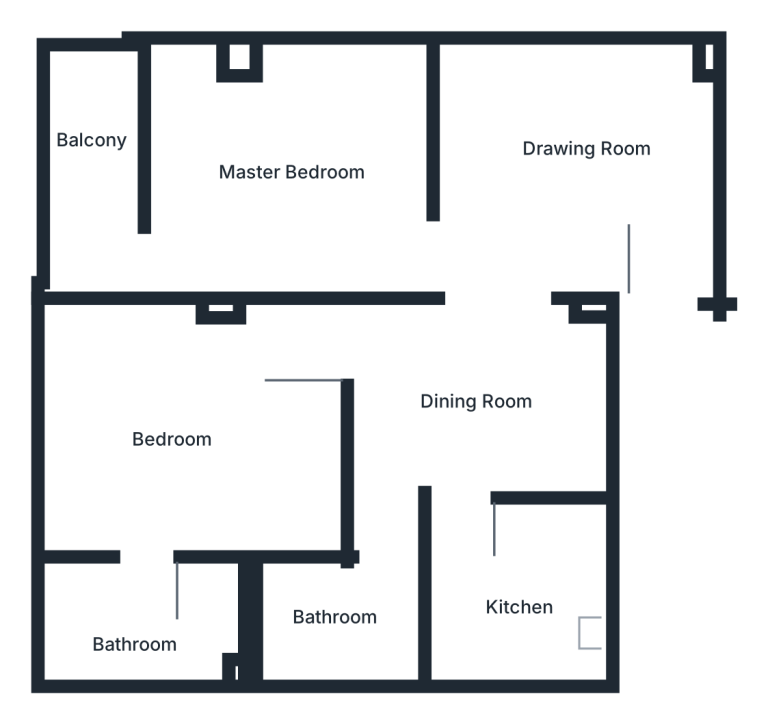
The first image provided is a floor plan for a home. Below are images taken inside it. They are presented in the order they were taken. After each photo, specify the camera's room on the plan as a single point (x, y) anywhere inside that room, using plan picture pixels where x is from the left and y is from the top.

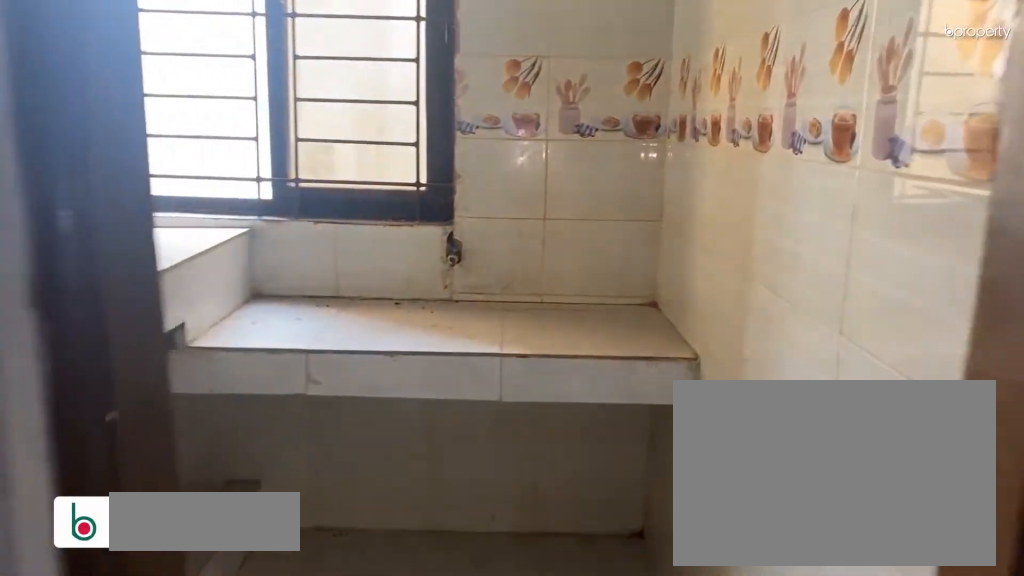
(520, 580)
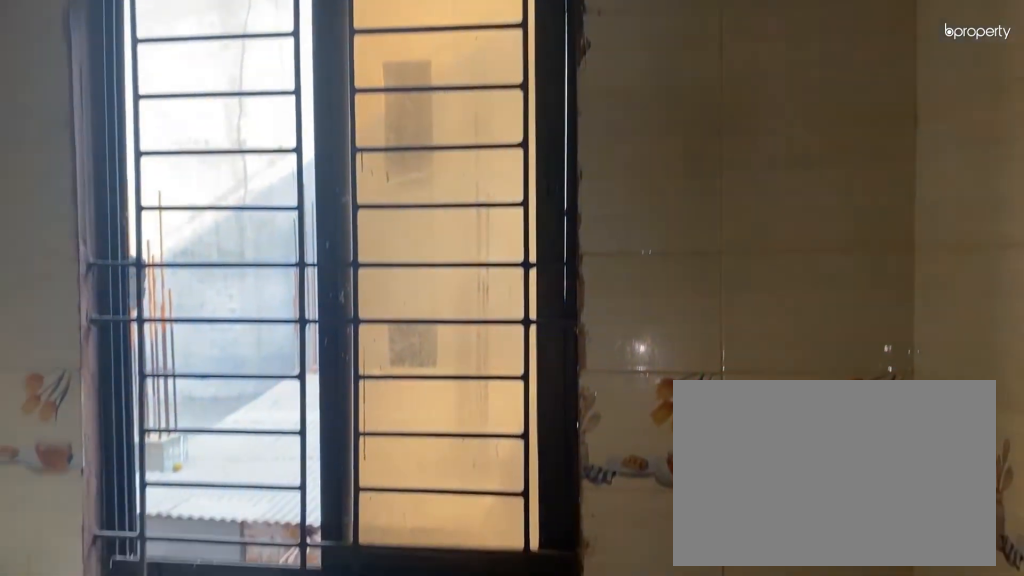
(520, 580)
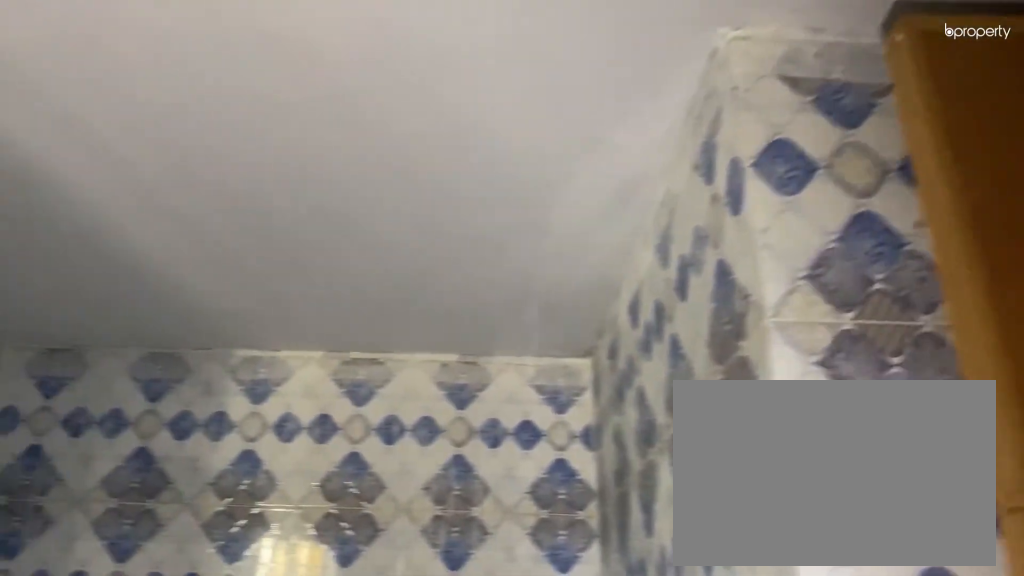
(332, 620)
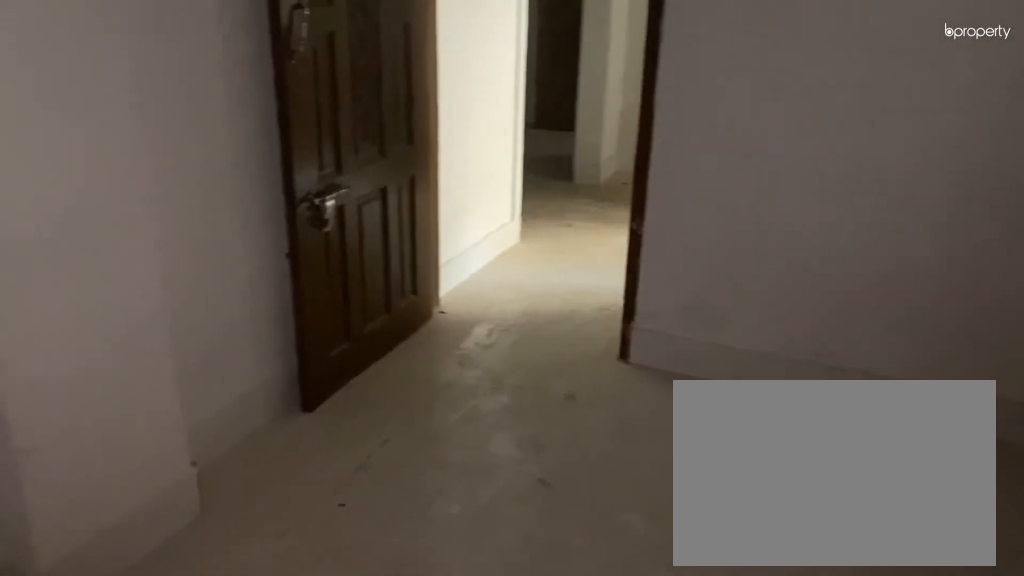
(206, 451)
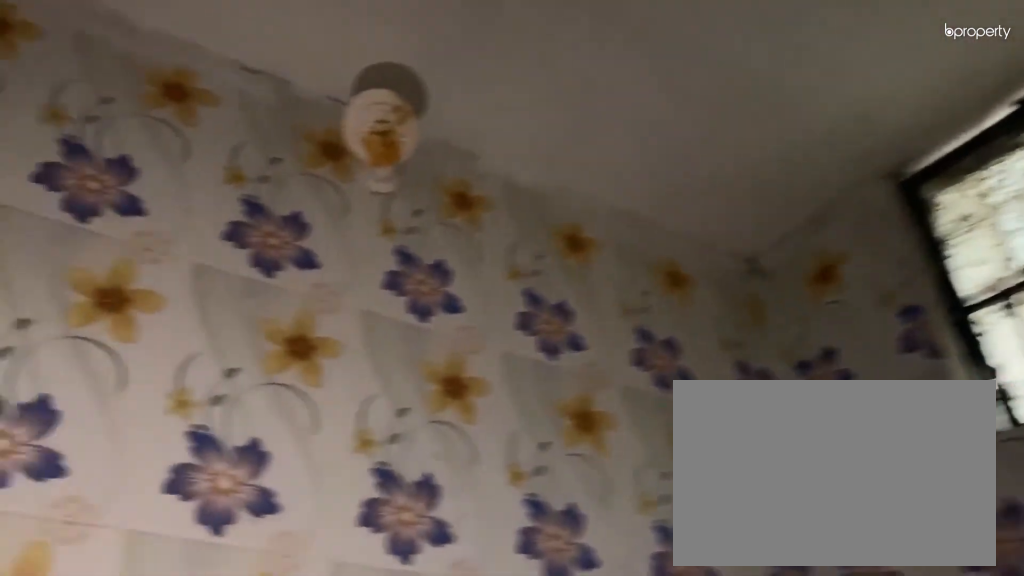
(152, 612)
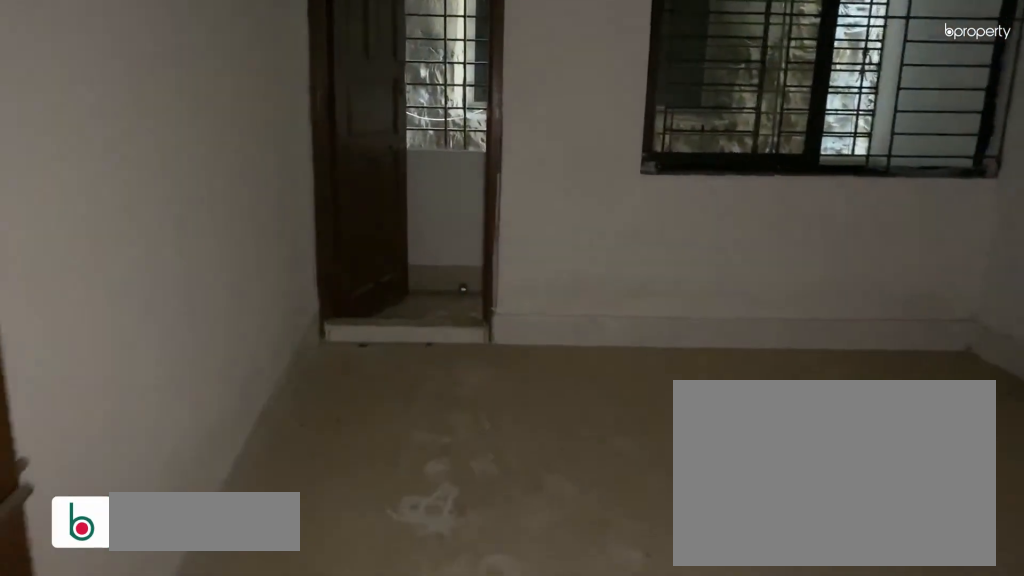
(257, 162)
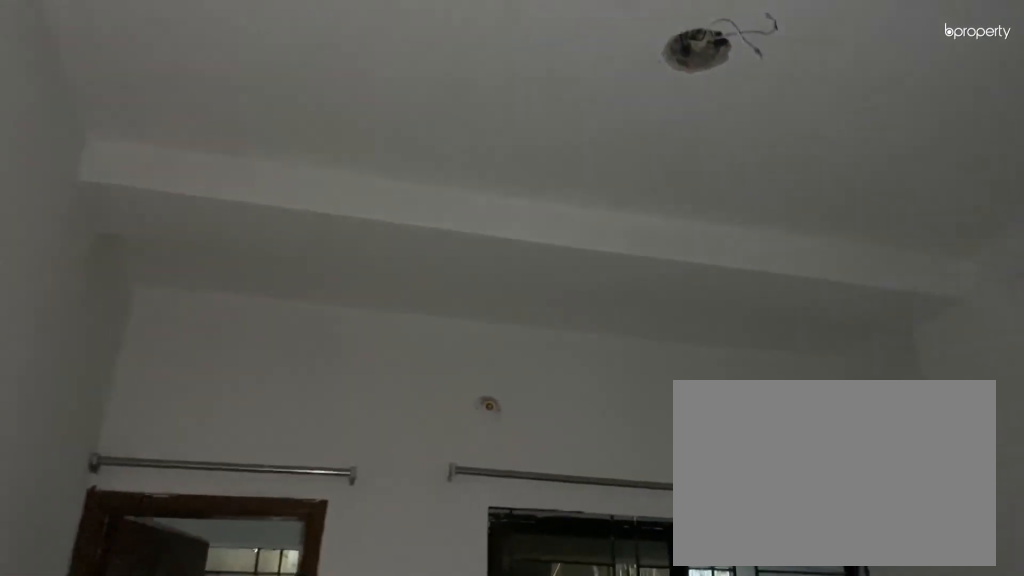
(257, 162)
